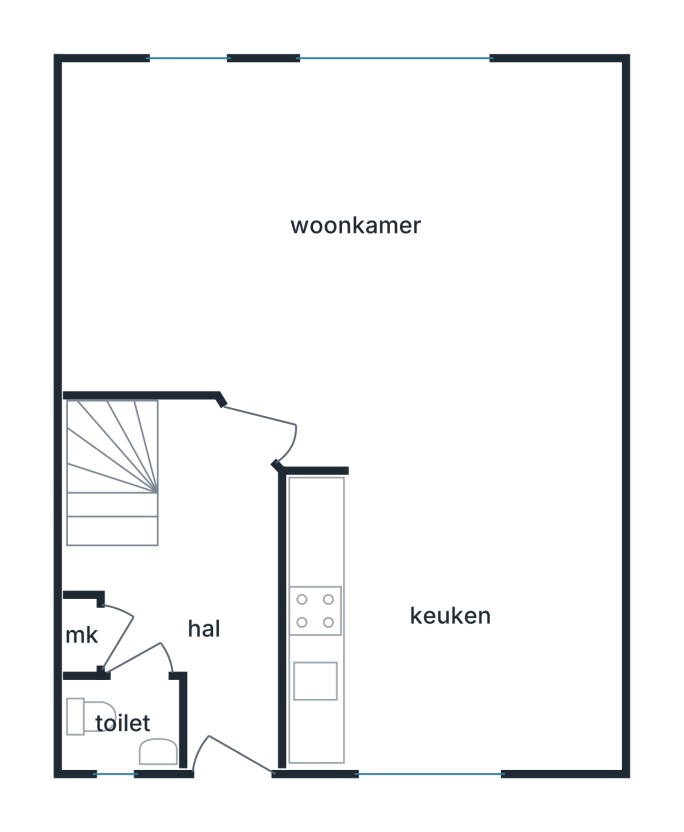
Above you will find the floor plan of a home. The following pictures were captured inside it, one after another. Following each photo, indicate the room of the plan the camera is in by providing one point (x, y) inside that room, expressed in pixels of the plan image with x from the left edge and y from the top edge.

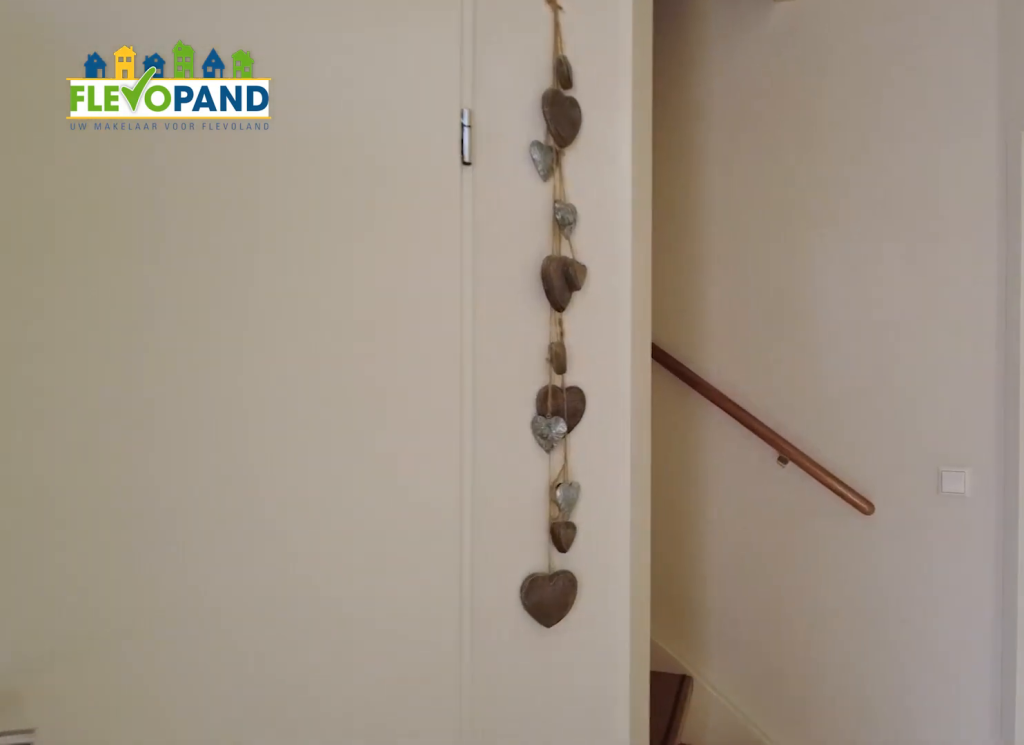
(202, 588)
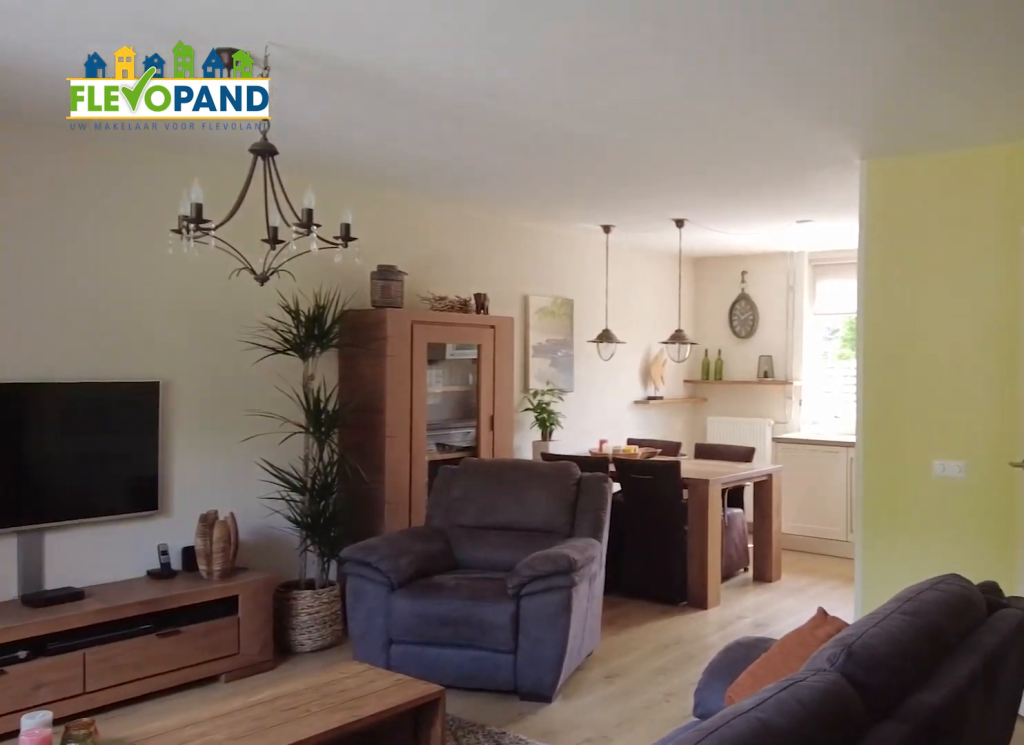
(227, 154)
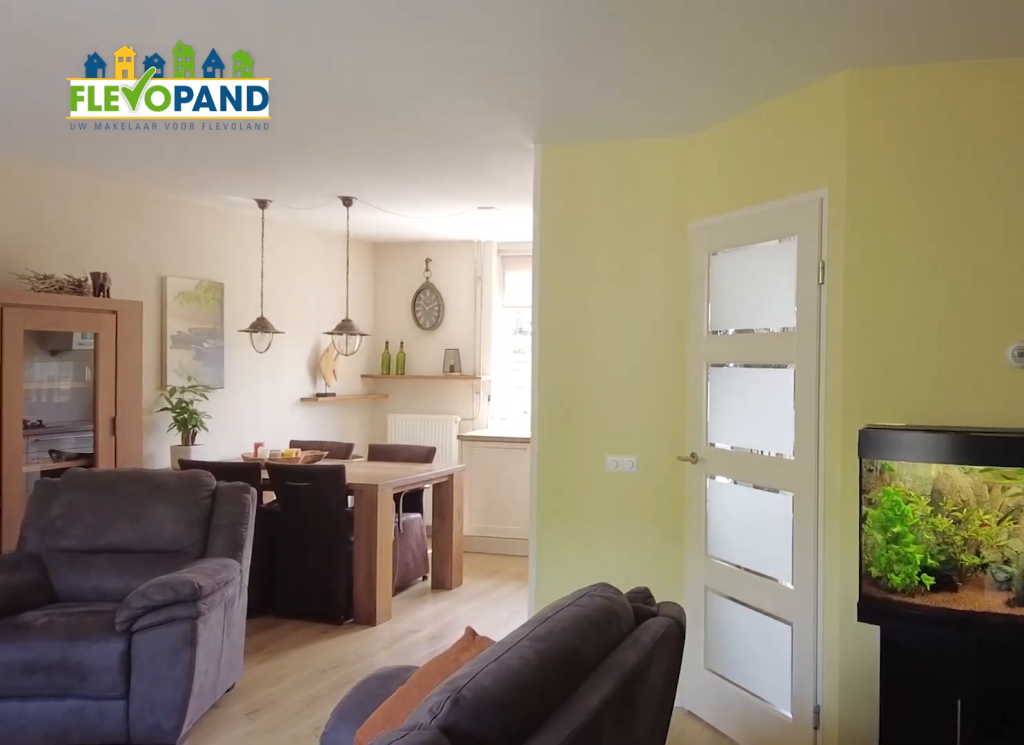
(227, 154)
